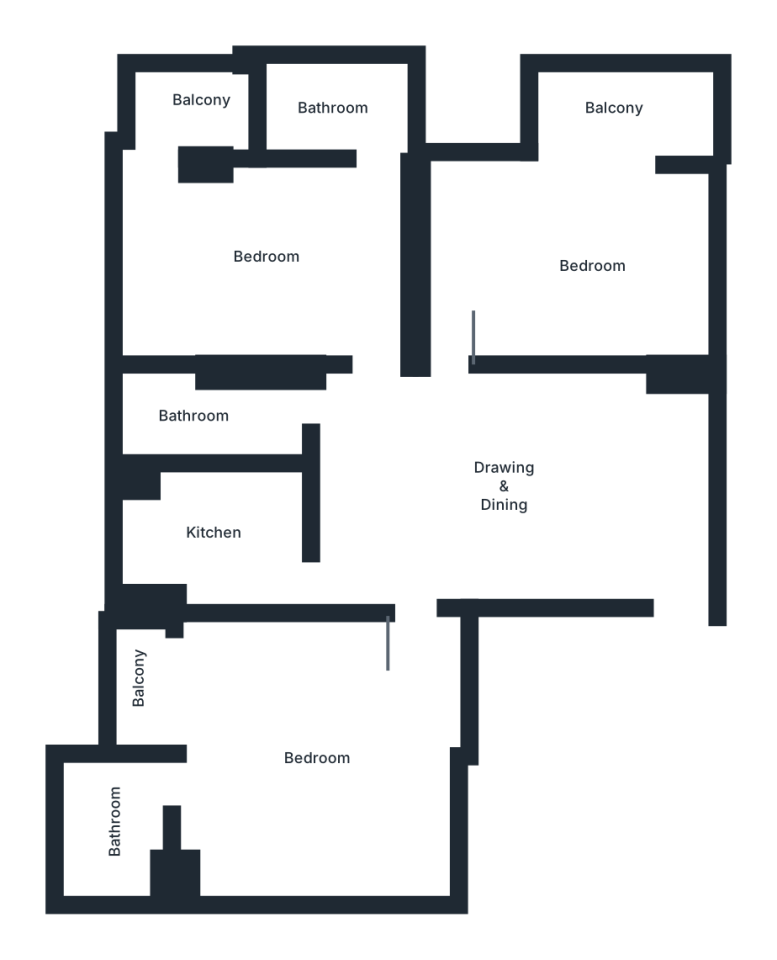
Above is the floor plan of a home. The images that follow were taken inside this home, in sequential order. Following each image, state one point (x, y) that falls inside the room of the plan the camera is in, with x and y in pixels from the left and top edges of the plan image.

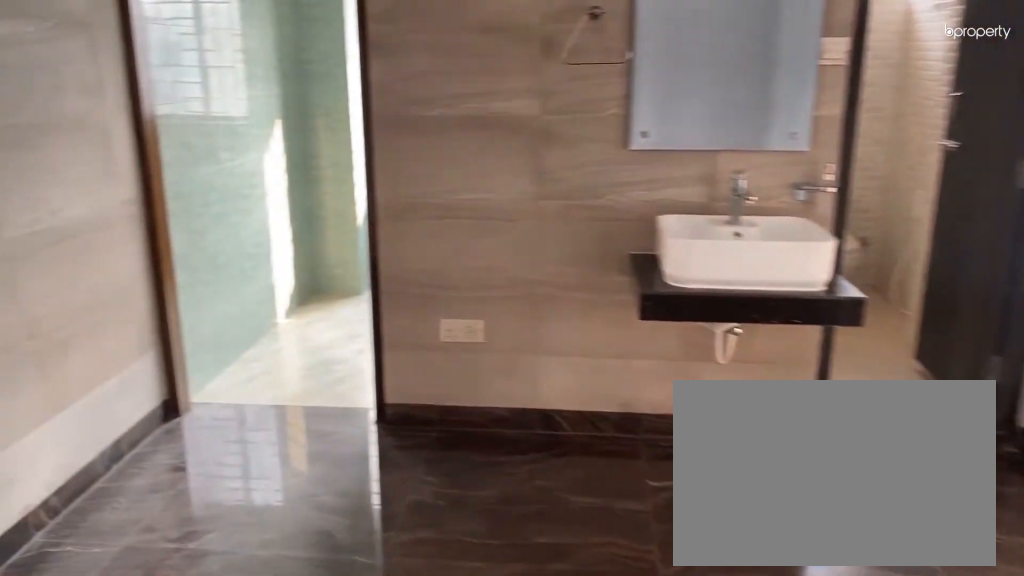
(507, 467)
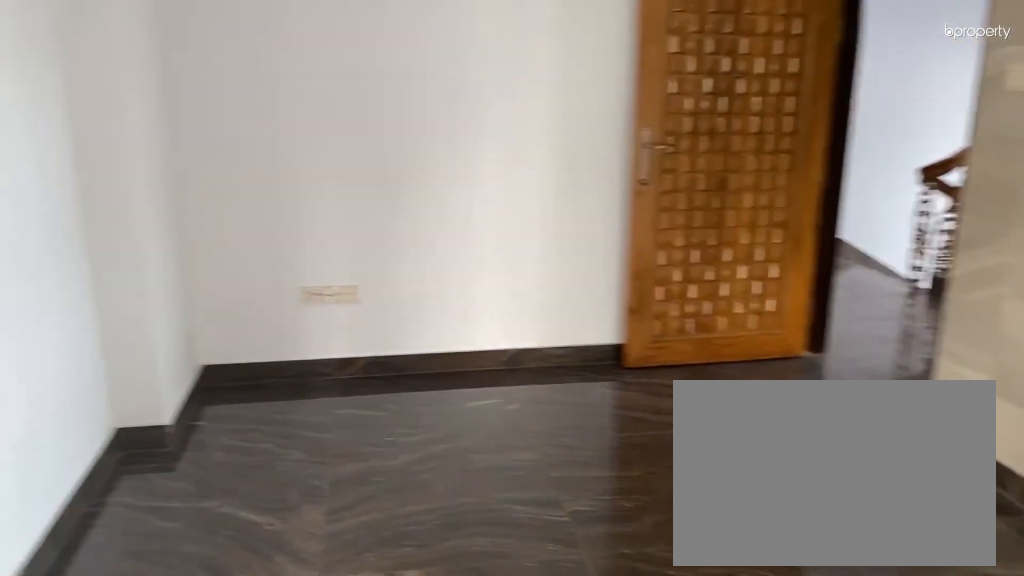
(507, 466)
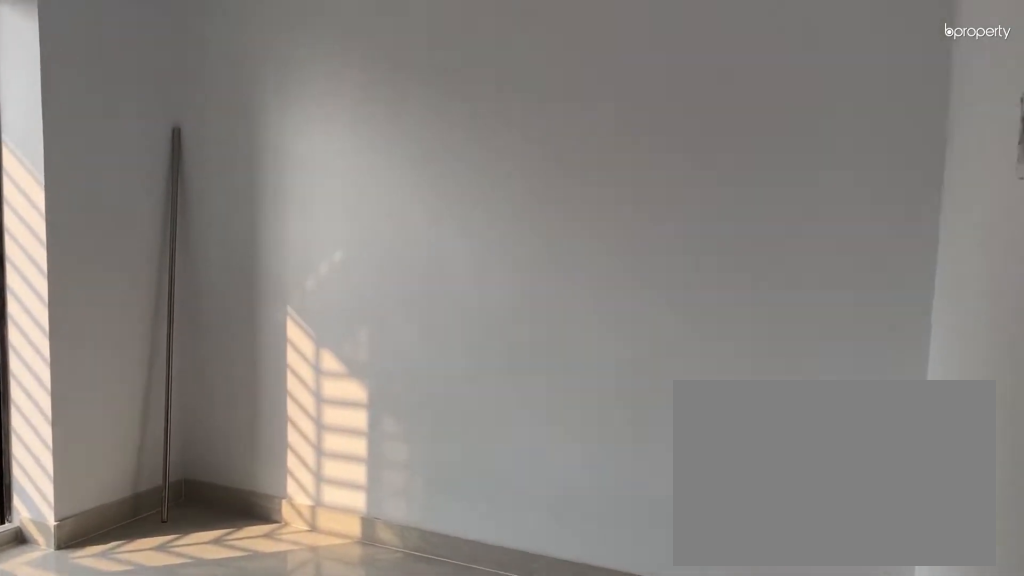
(598, 263)
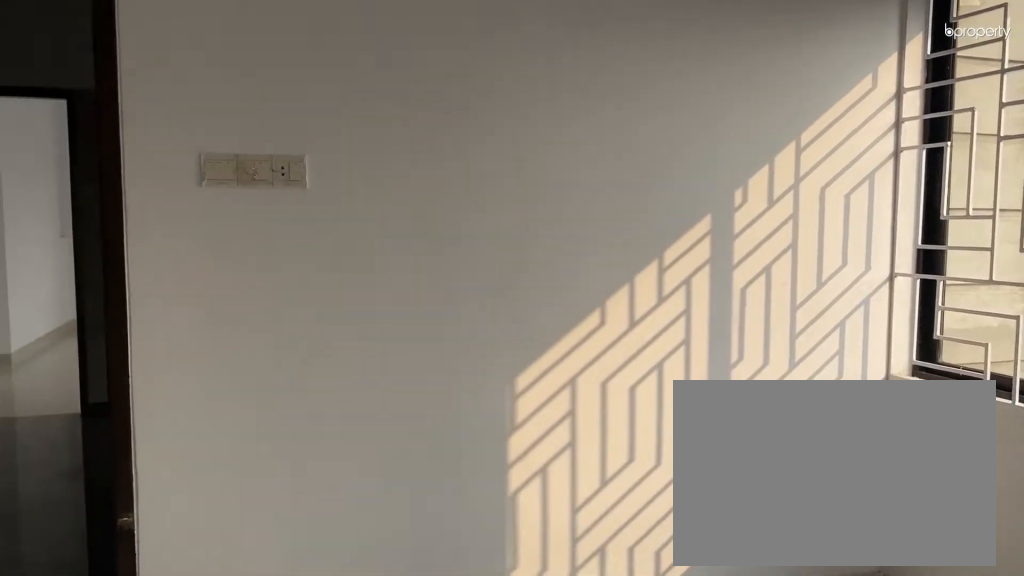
(273, 252)
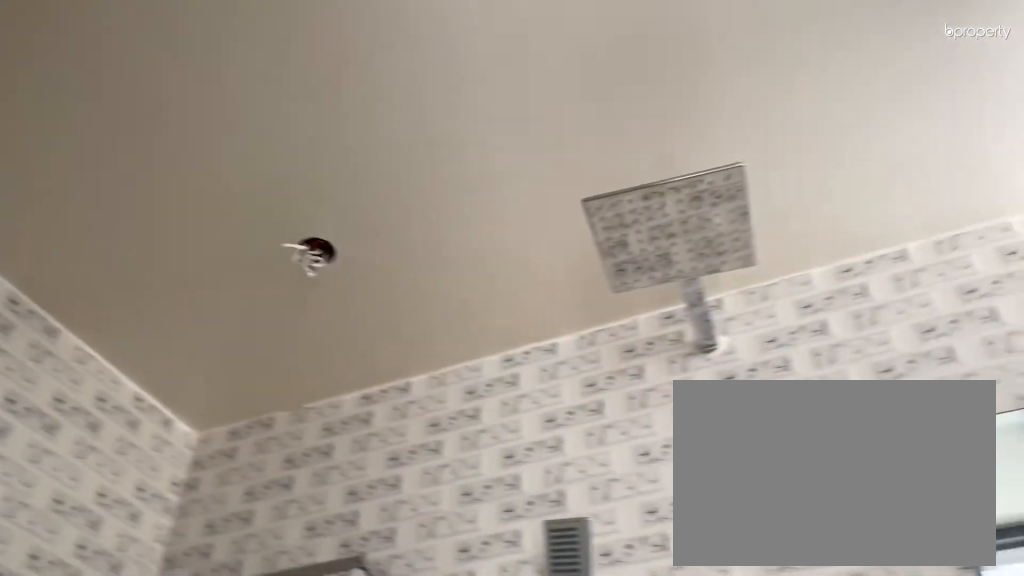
(332, 102)
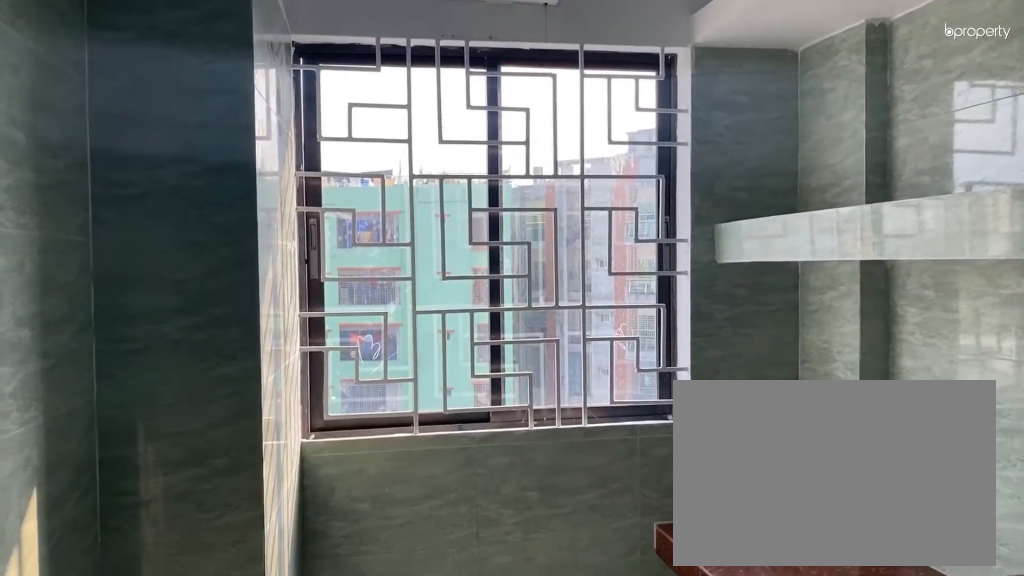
(211, 525)
